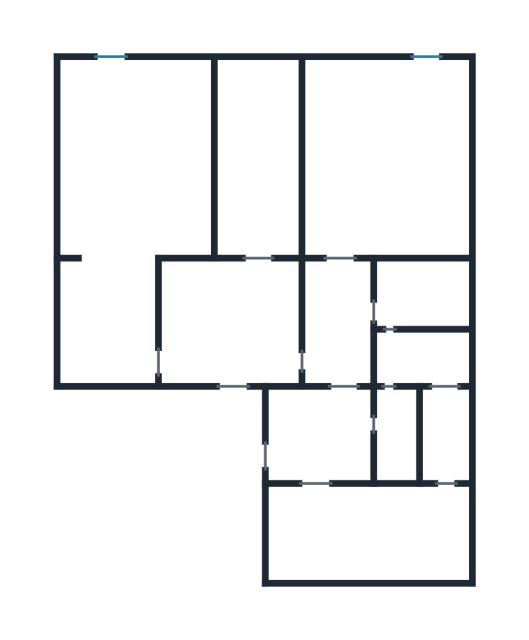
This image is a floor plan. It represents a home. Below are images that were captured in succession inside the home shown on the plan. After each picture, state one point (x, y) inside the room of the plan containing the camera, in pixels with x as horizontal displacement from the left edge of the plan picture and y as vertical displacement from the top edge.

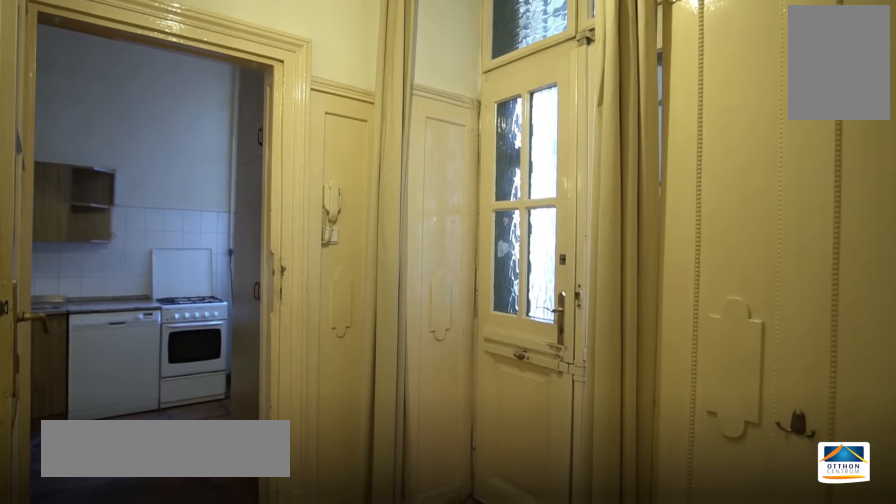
(323, 435)
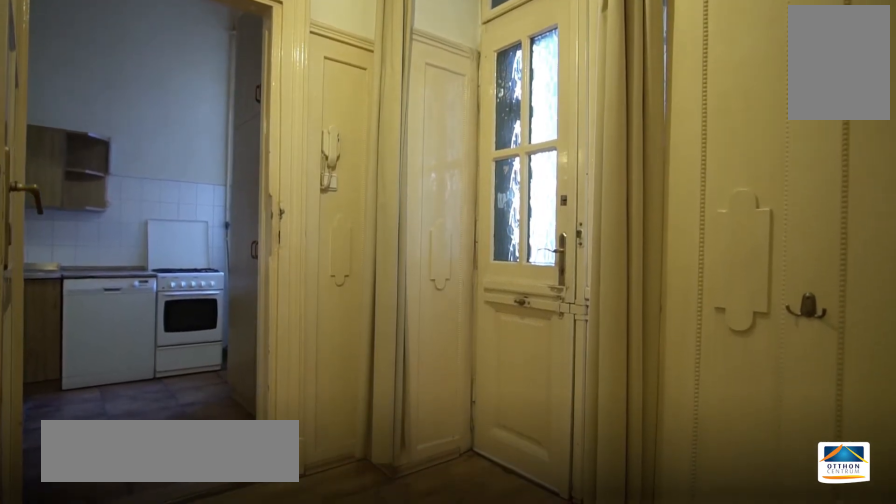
(324, 433)
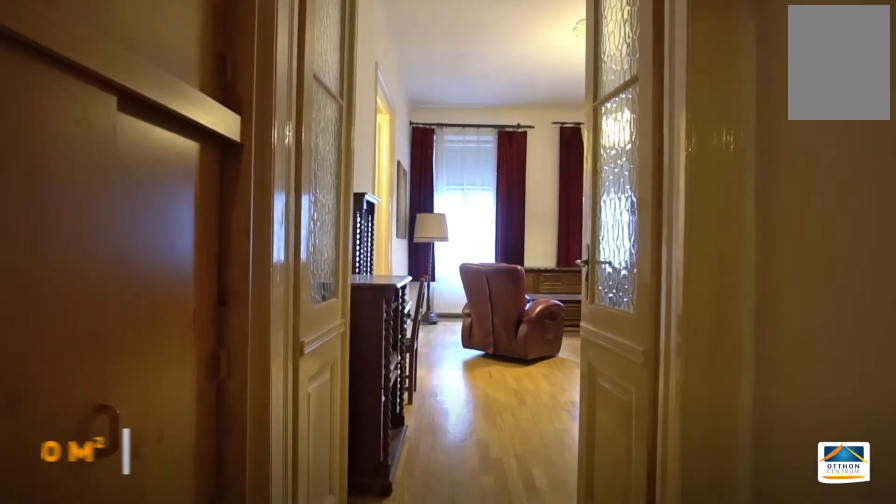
(340, 323)
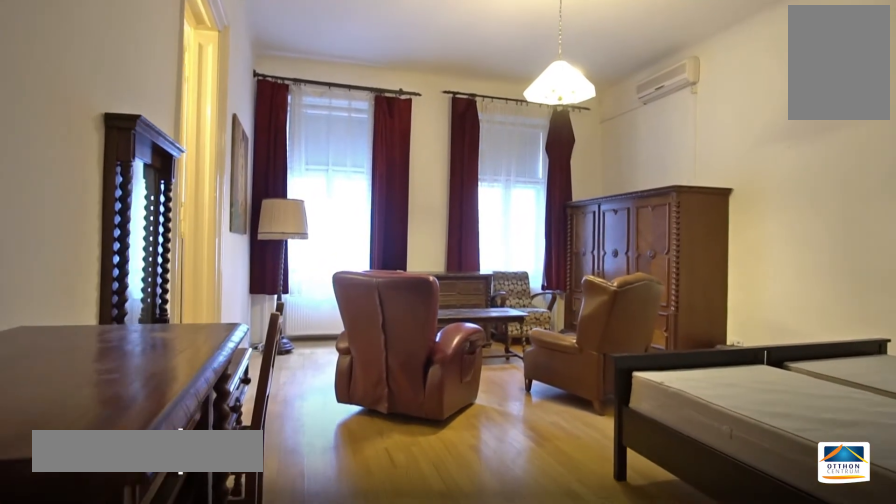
(396, 166)
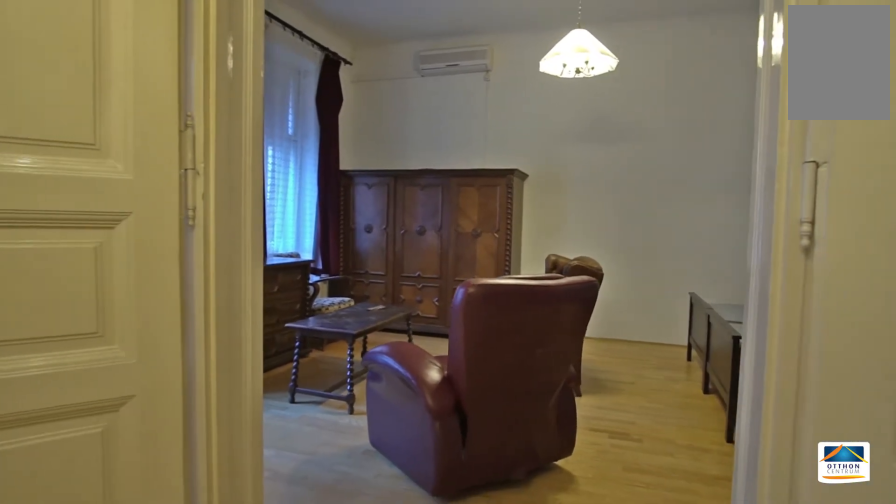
(395, 165)
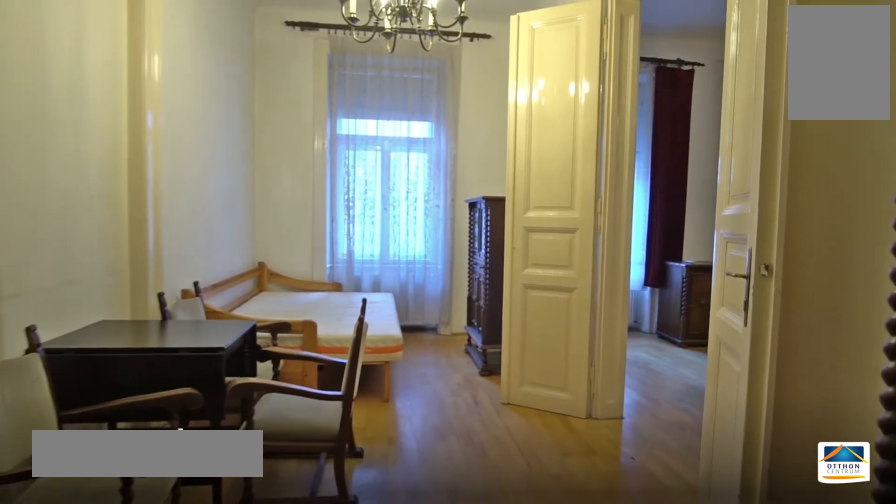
(263, 157)
